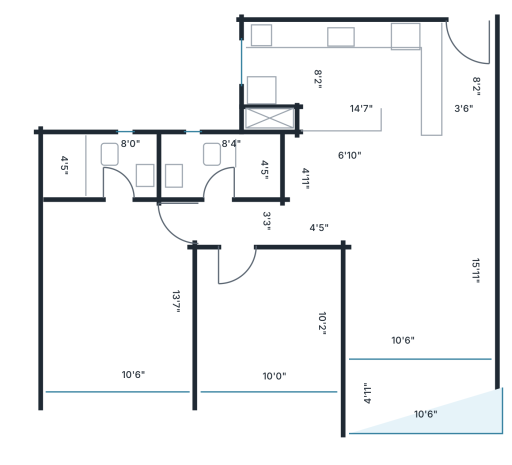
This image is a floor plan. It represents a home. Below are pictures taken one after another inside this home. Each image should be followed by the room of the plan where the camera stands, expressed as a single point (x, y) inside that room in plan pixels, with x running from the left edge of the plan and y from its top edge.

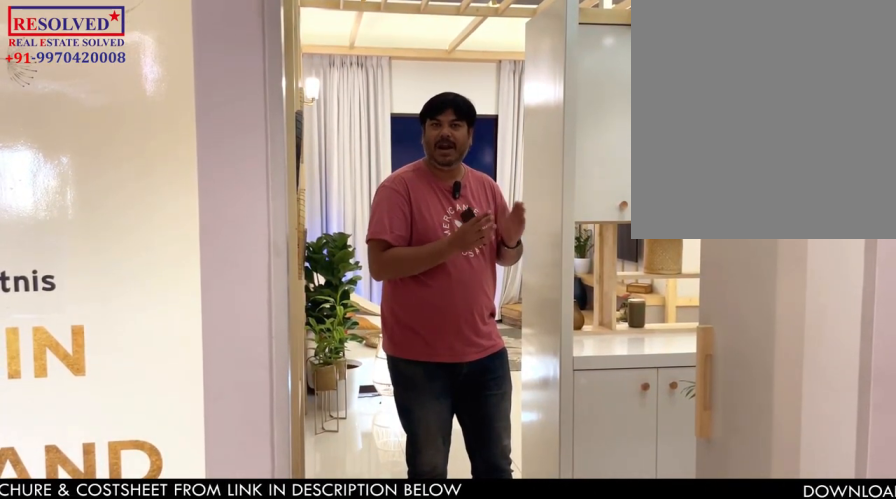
(468, 76)
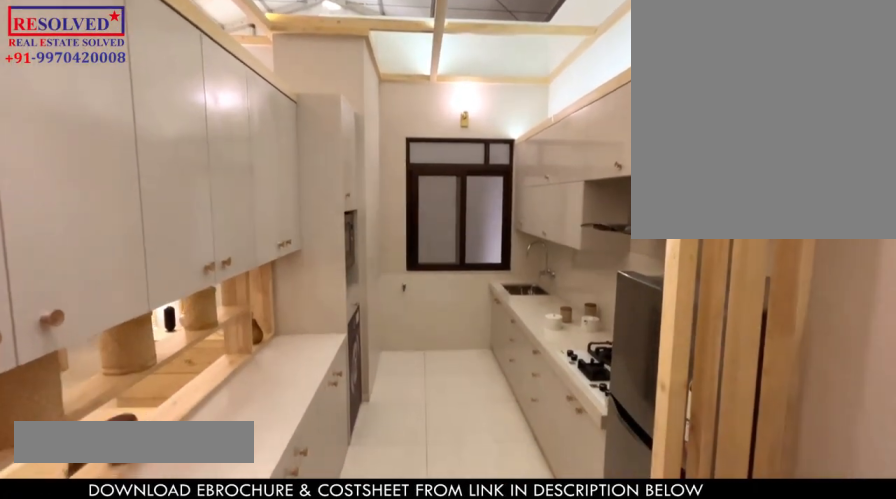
(344, 75)
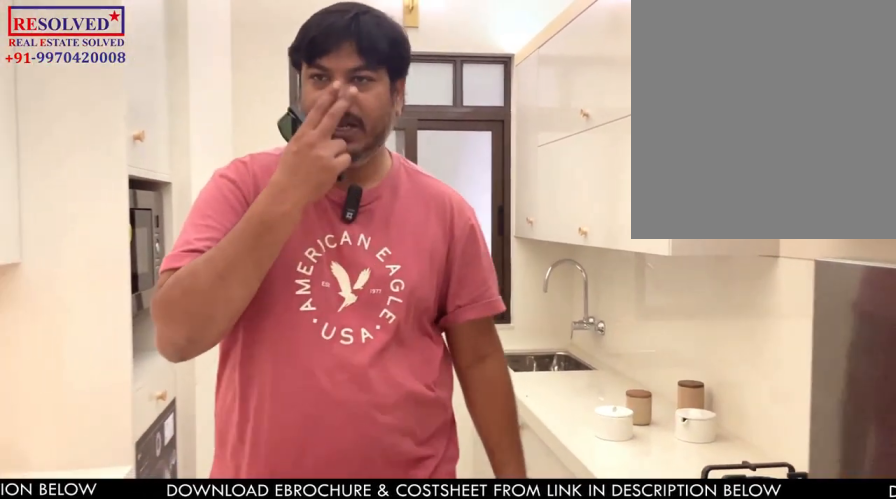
(344, 75)
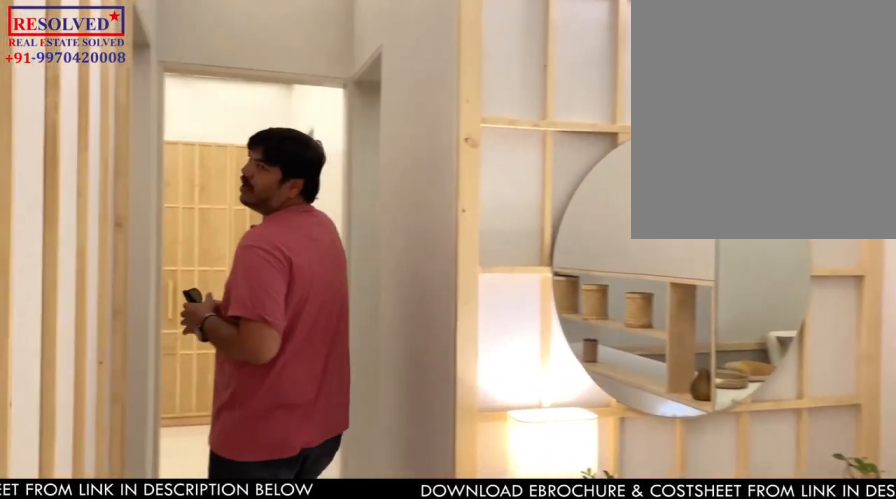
(238, 223)
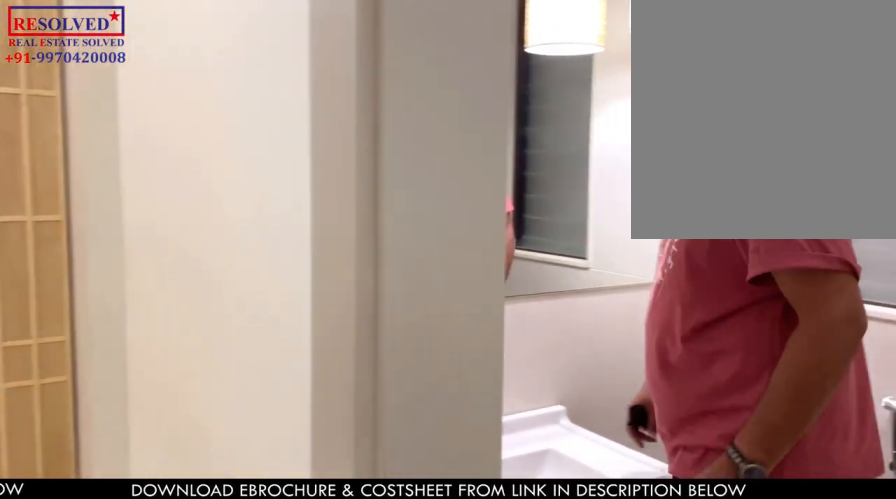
(221, 165)
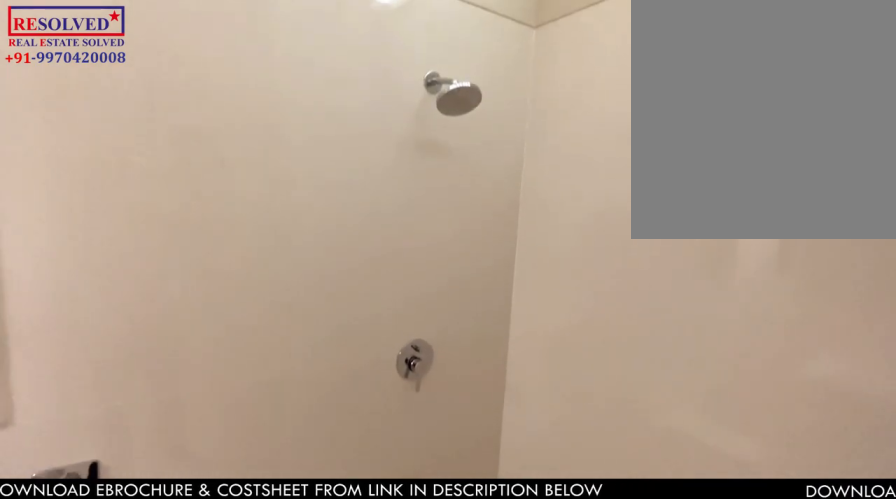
(220, 166)
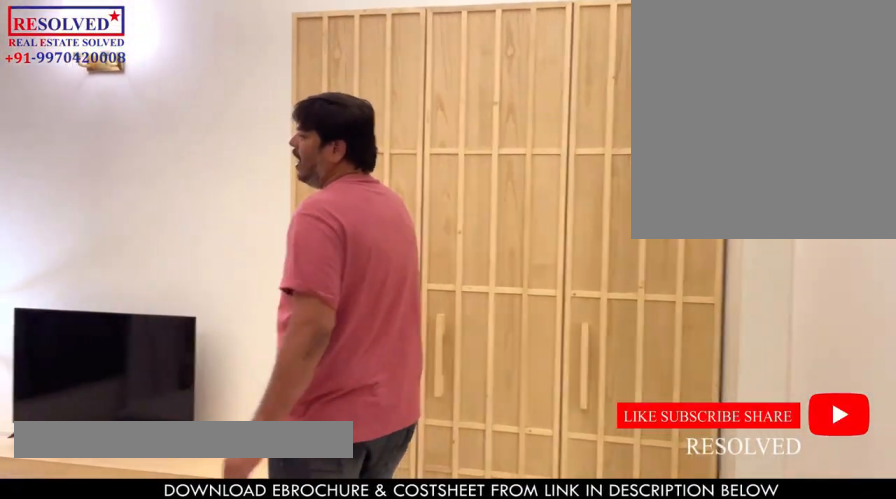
(117, 297)
